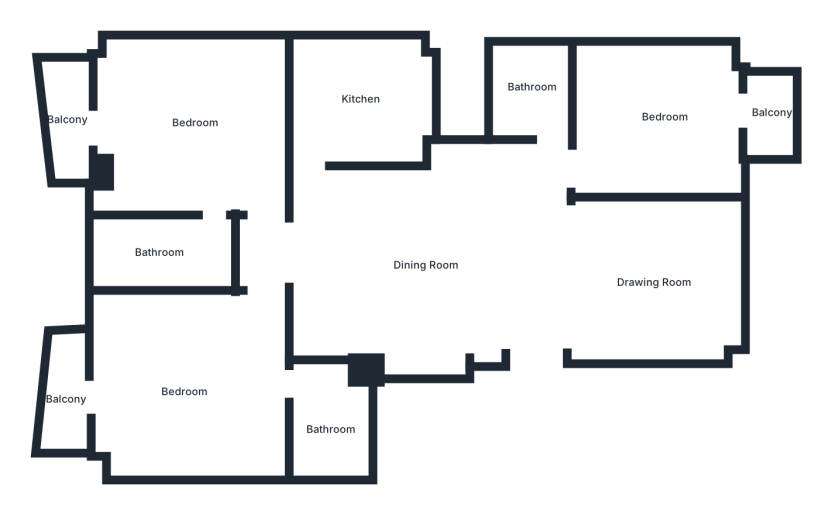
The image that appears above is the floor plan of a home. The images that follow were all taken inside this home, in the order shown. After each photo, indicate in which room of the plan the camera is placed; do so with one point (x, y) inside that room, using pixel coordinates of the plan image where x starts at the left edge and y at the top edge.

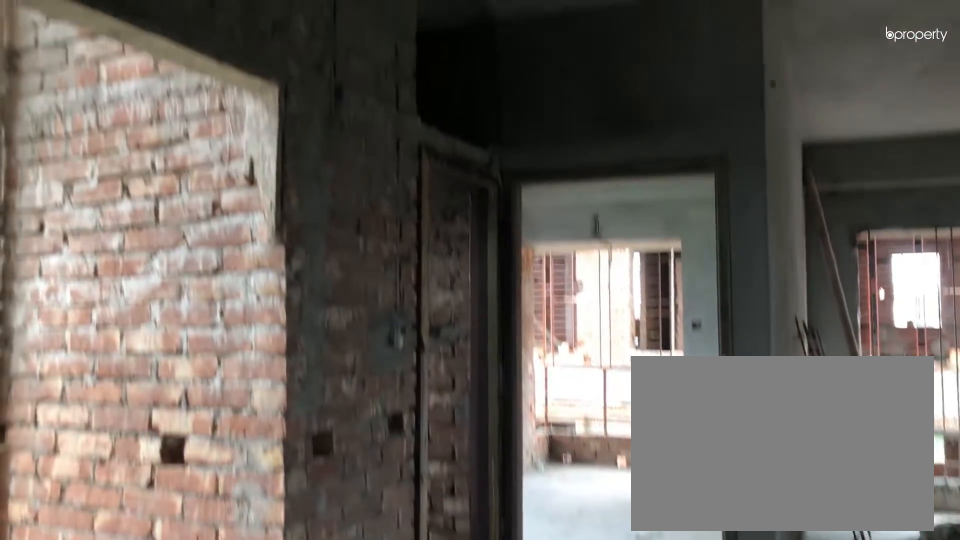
(417, 264)
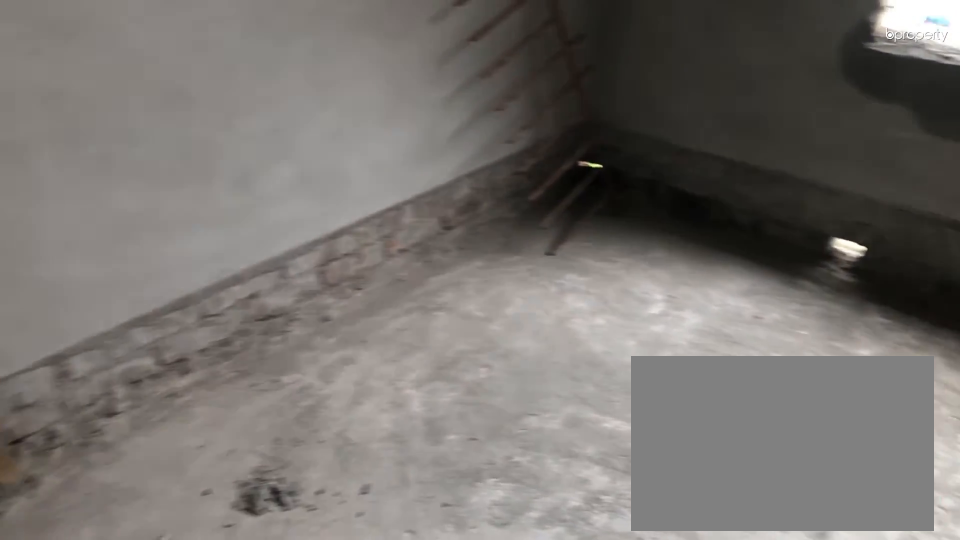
(651, 116)
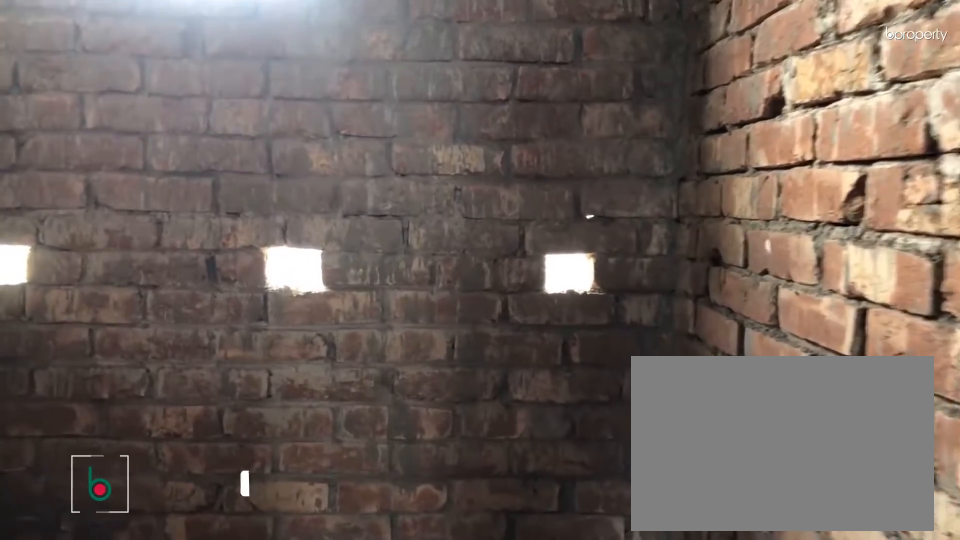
(531, 89)
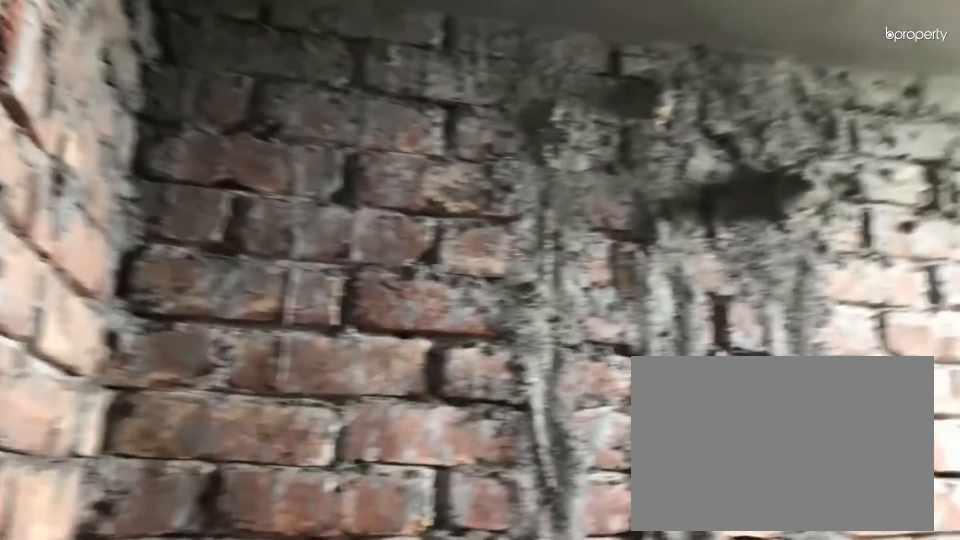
(531, 89)
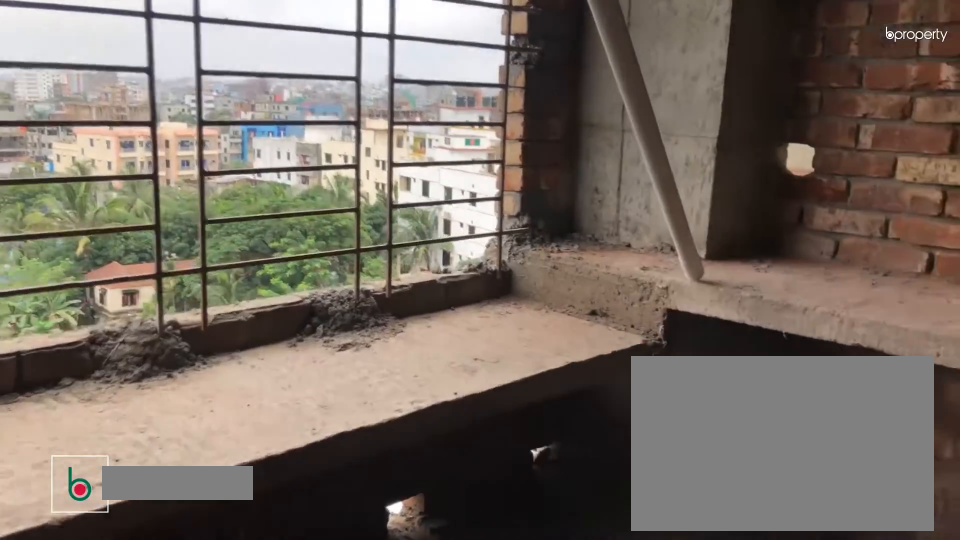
(363, 100)
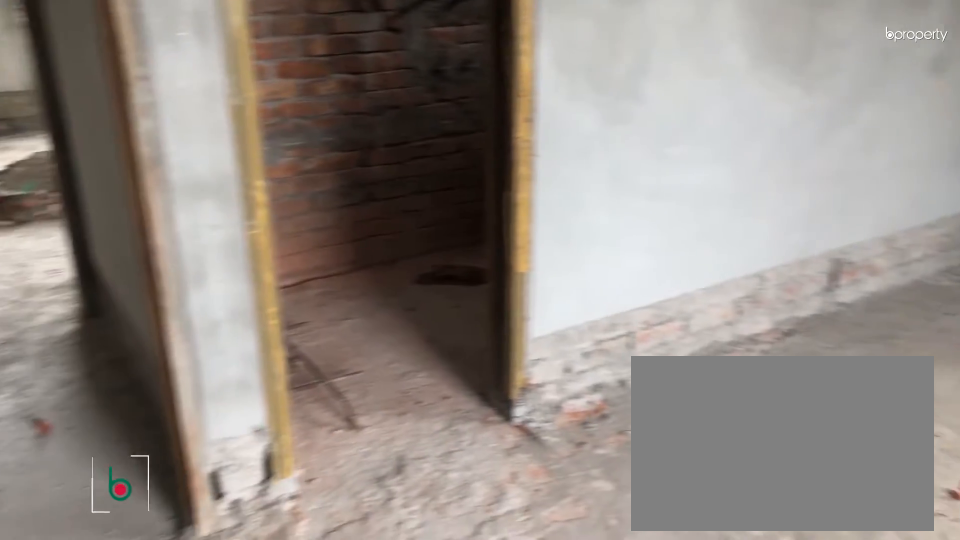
(185, 124)
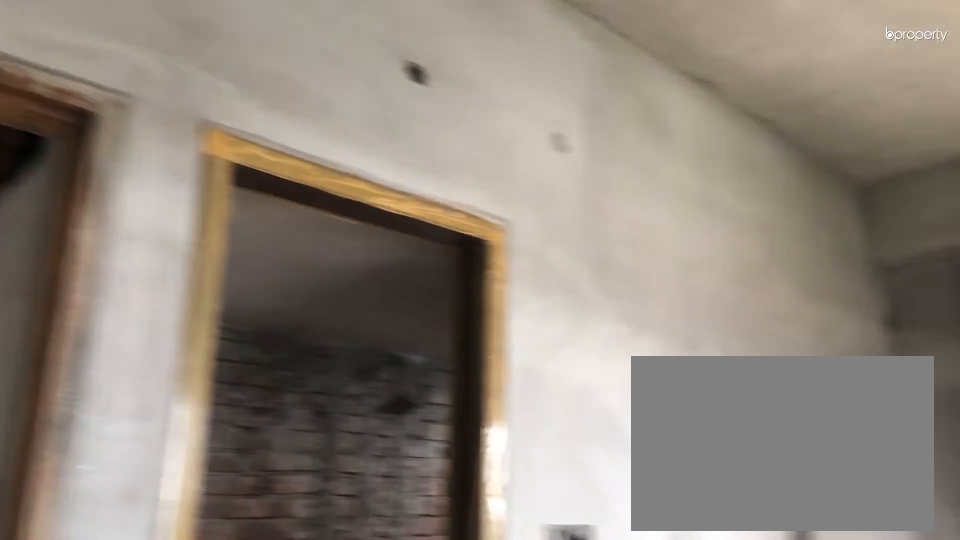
(185, 124)
